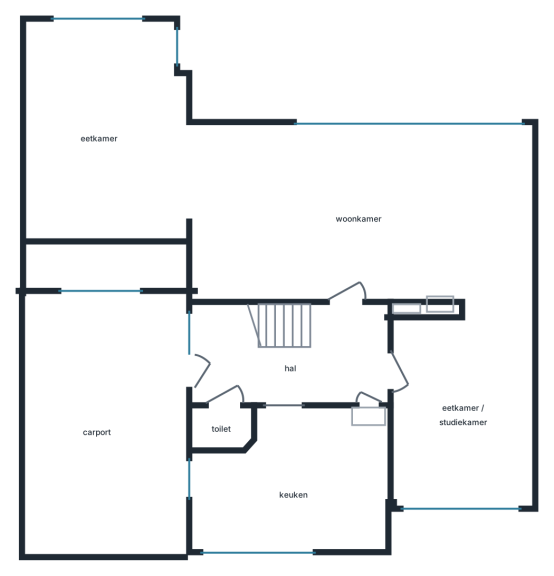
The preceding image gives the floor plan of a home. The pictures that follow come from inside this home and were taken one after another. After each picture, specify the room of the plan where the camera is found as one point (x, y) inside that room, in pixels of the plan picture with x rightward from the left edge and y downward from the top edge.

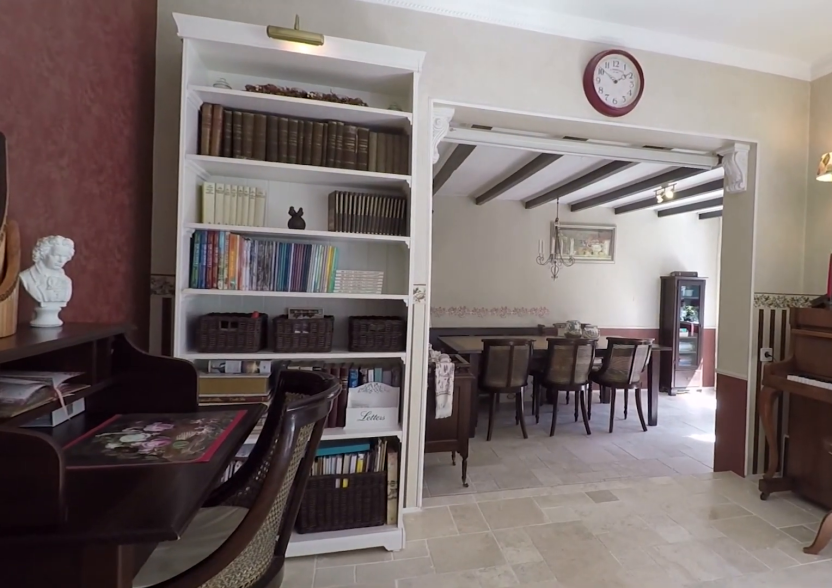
(359, 214)
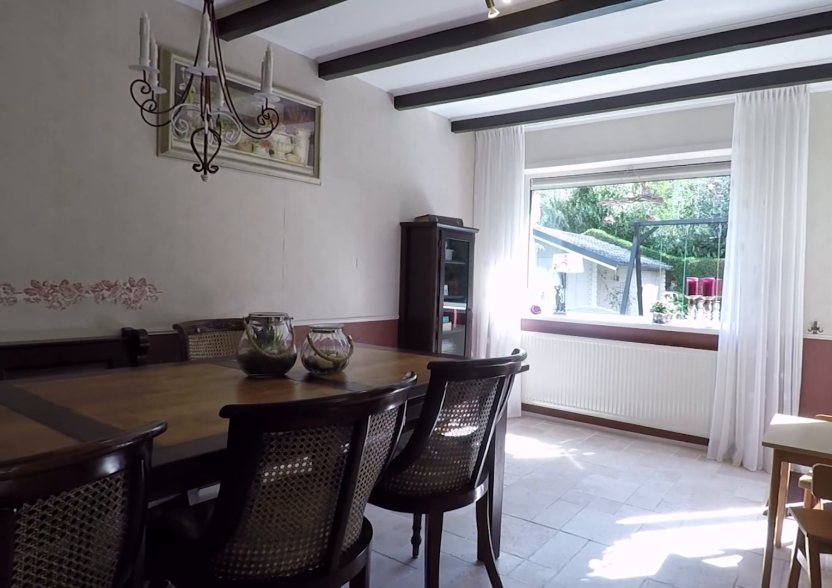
(109, 139)
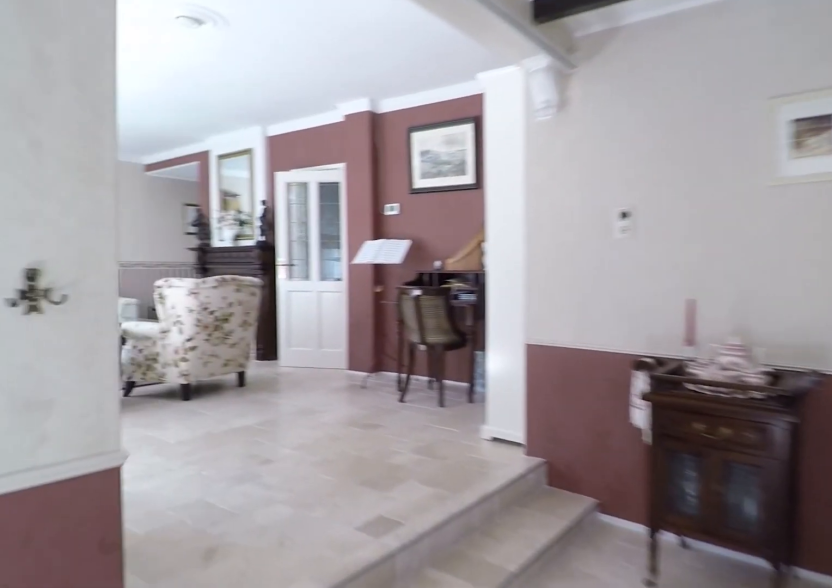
(109, 139)
